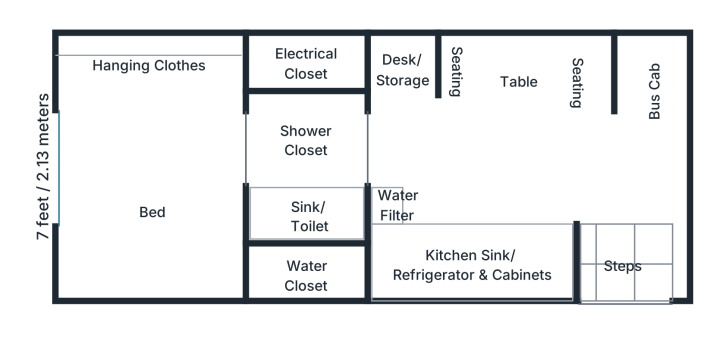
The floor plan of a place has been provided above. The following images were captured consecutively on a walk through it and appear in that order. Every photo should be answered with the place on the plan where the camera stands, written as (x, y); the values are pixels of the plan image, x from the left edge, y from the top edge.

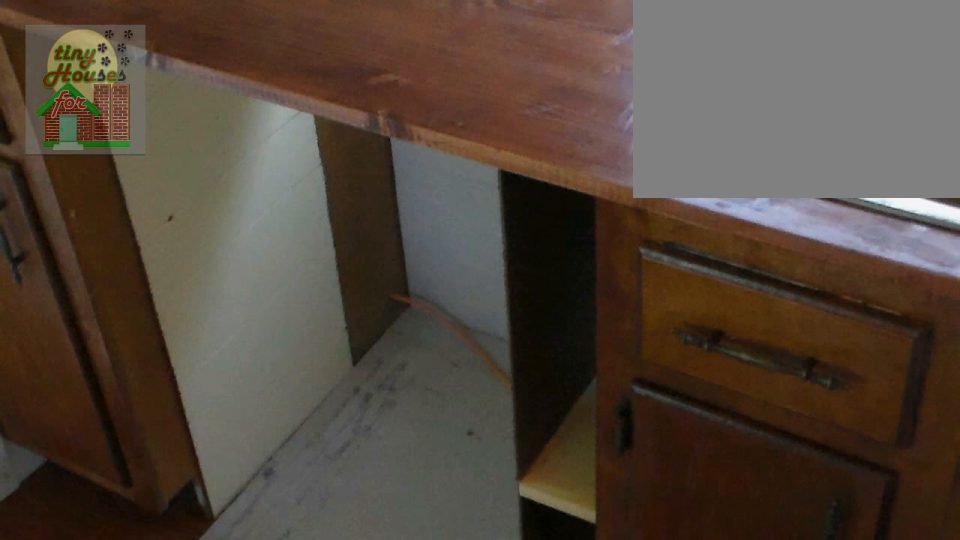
(437, 158)
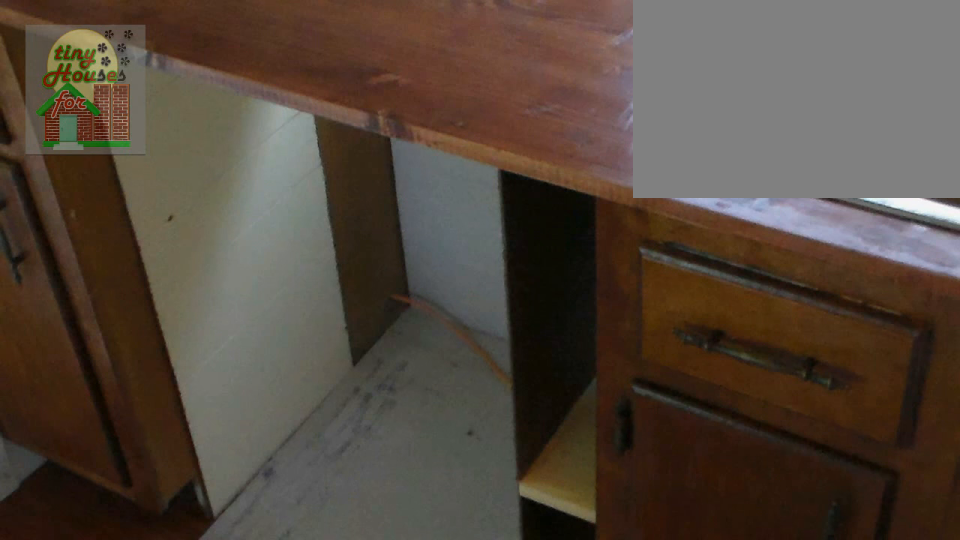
(437, 158)
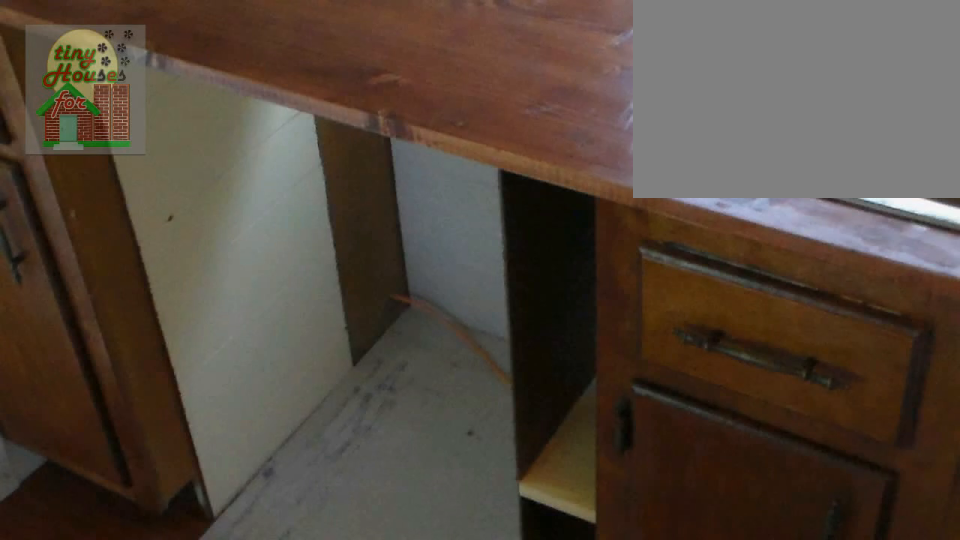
(431, 166)
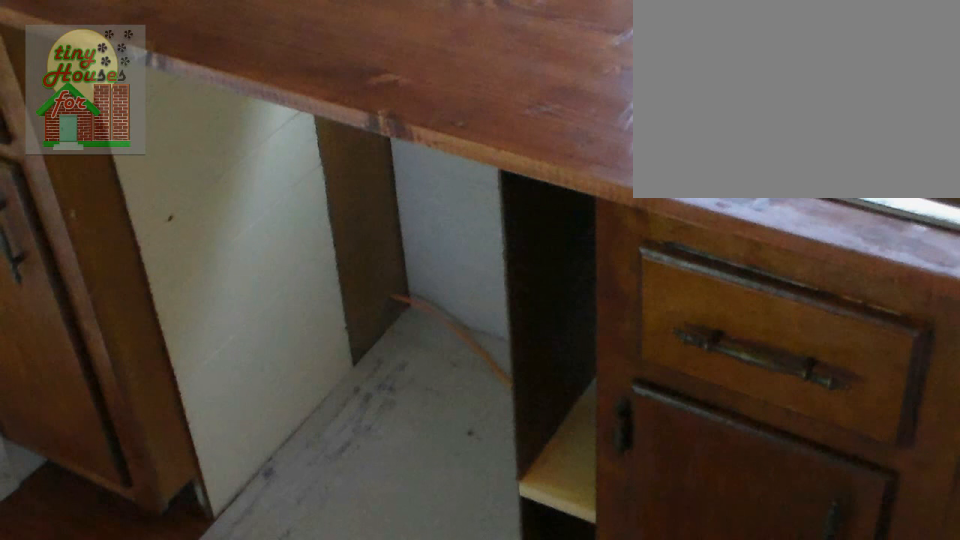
(431, 166)
